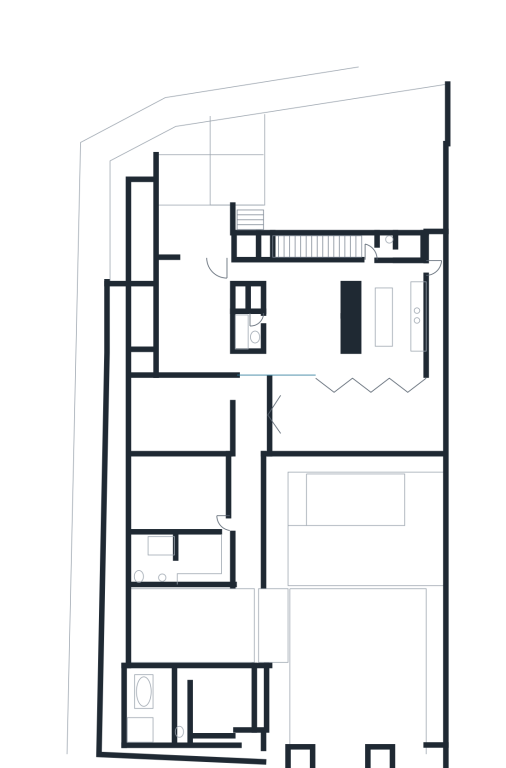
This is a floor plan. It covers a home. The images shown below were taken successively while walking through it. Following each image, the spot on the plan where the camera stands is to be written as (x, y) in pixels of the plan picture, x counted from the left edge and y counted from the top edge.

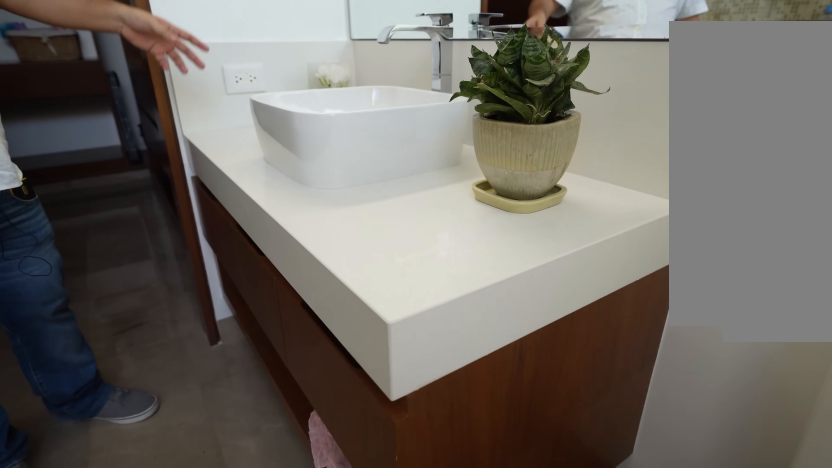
(150, 565)
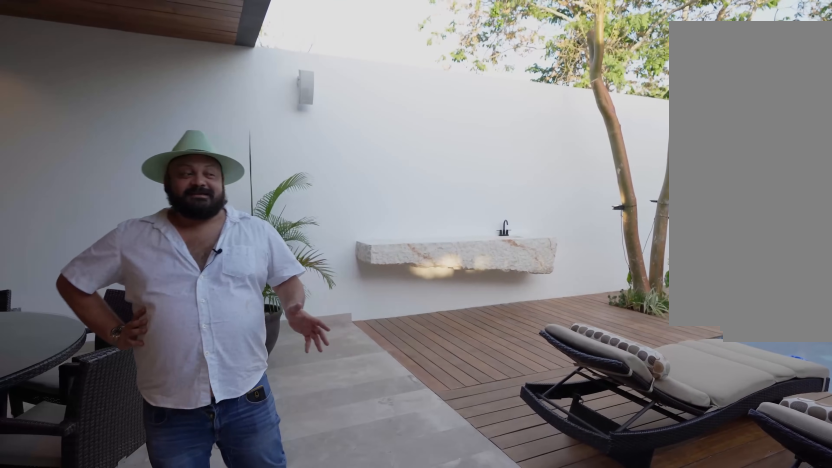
(350, 449)
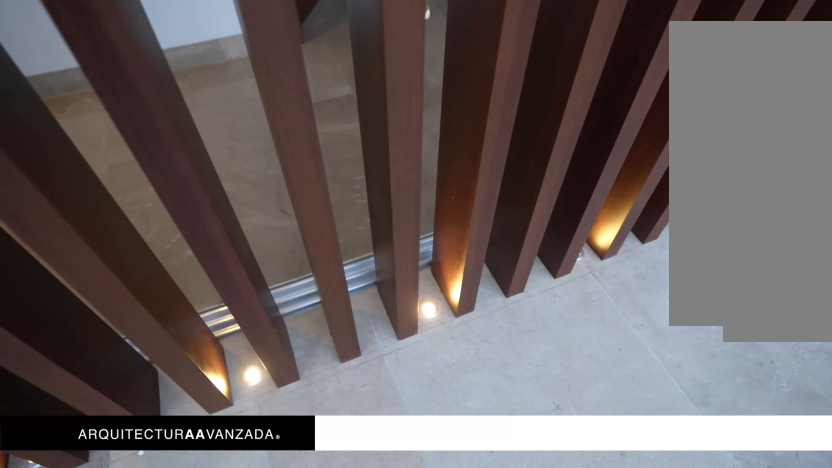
(276, 564)
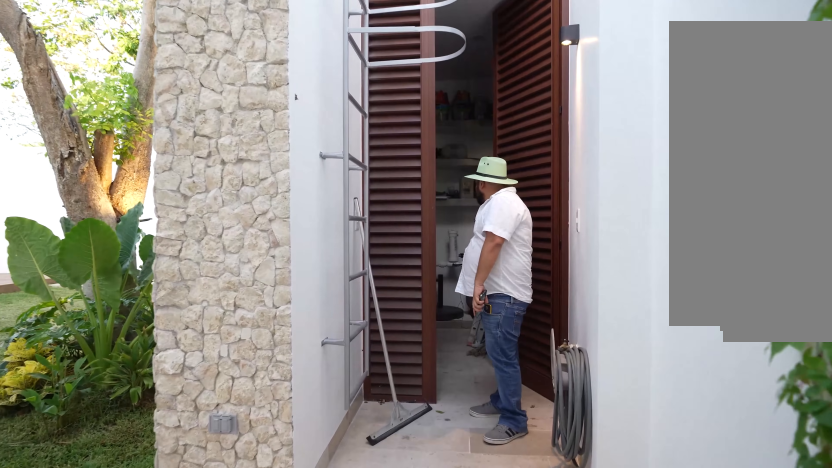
(265, 755)
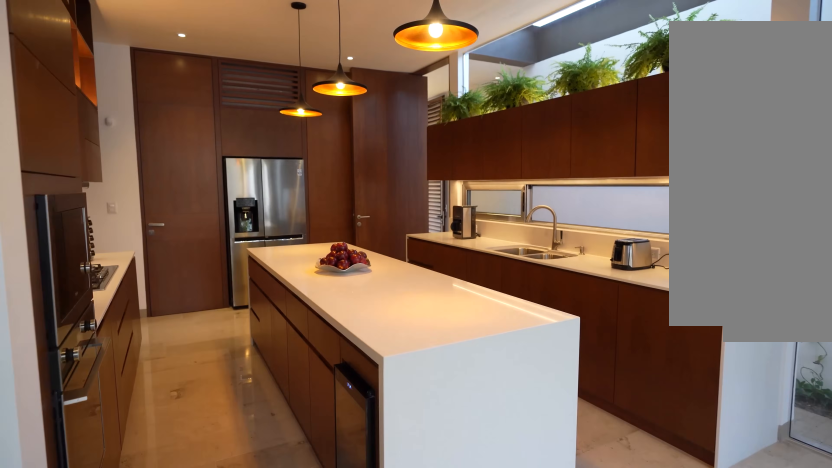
(353, 364)
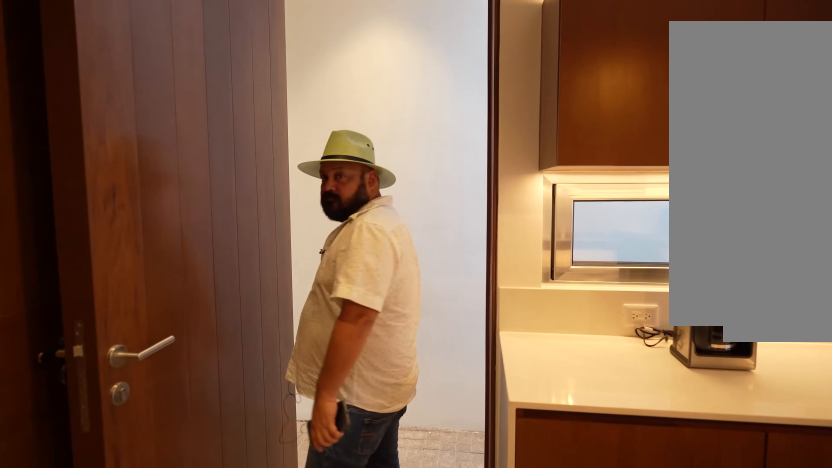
(375, 285)
